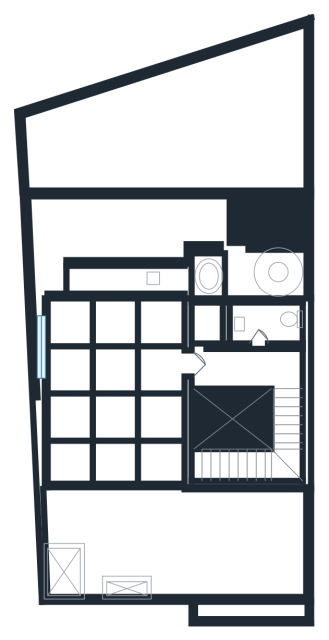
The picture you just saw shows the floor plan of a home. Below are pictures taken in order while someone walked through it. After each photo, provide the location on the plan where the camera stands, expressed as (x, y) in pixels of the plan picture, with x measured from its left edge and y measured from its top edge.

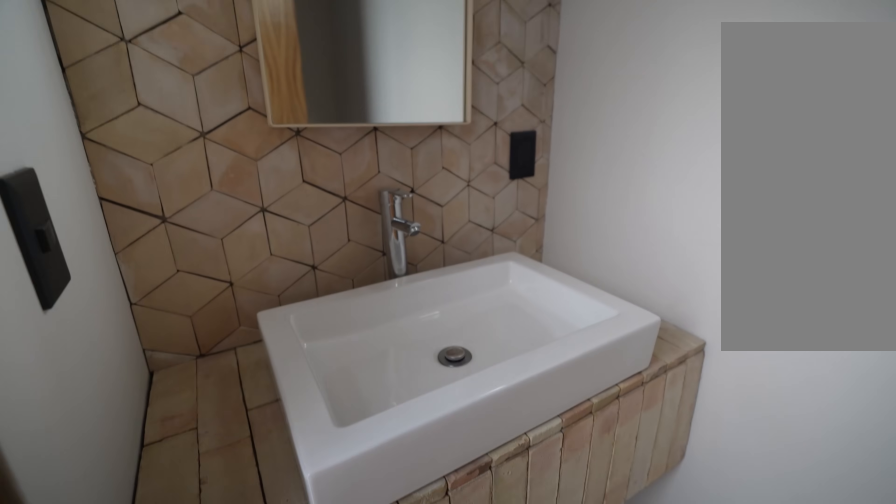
(255, 329)
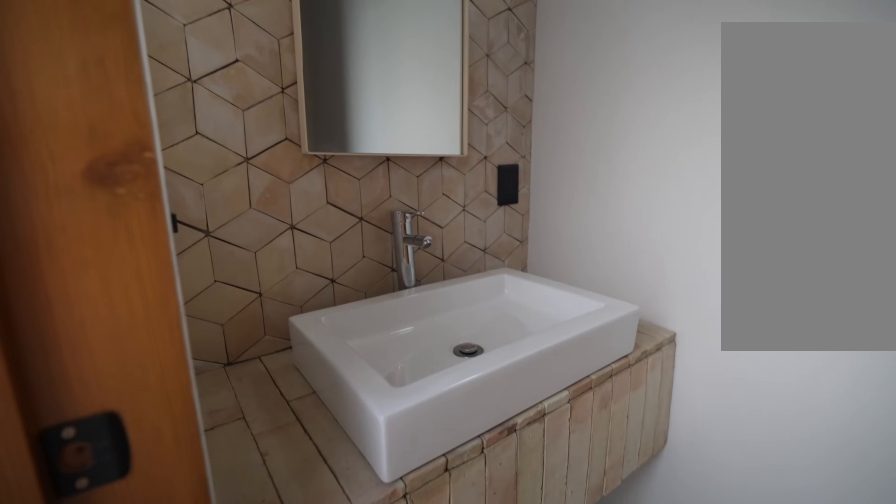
(256, 329)
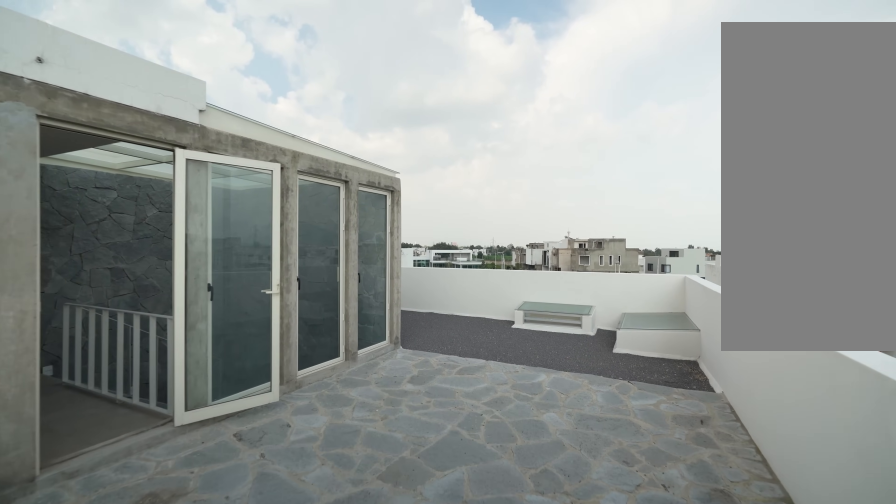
(66, 329)
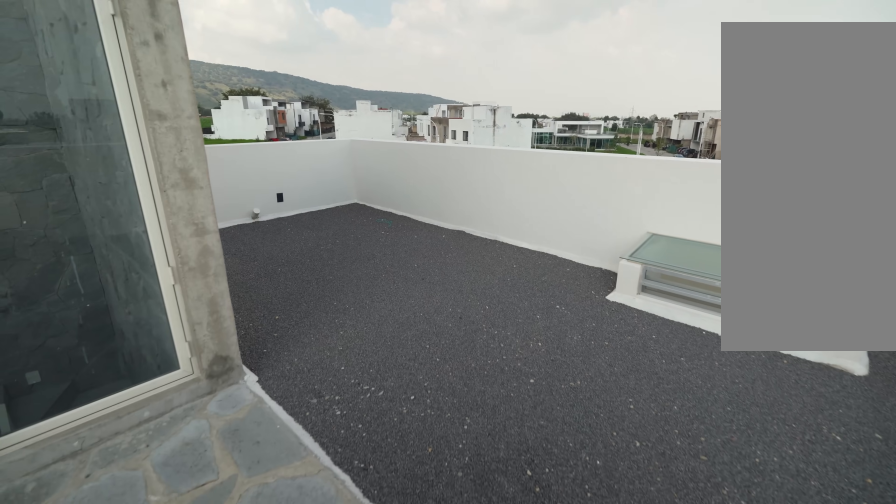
(165, 503)
